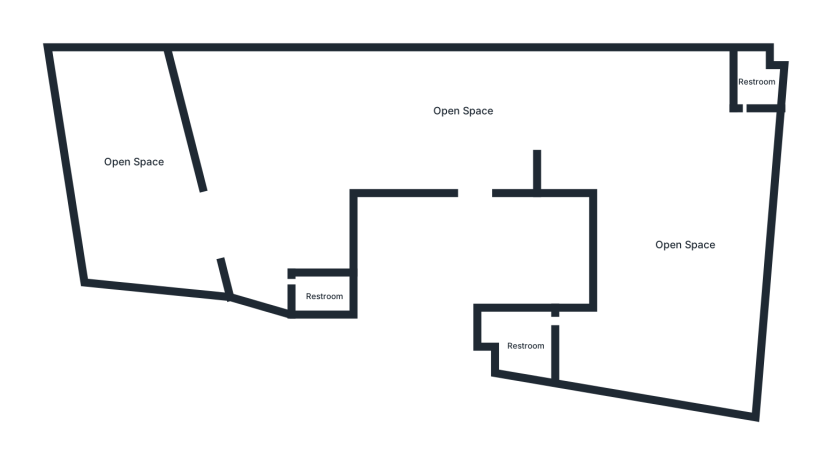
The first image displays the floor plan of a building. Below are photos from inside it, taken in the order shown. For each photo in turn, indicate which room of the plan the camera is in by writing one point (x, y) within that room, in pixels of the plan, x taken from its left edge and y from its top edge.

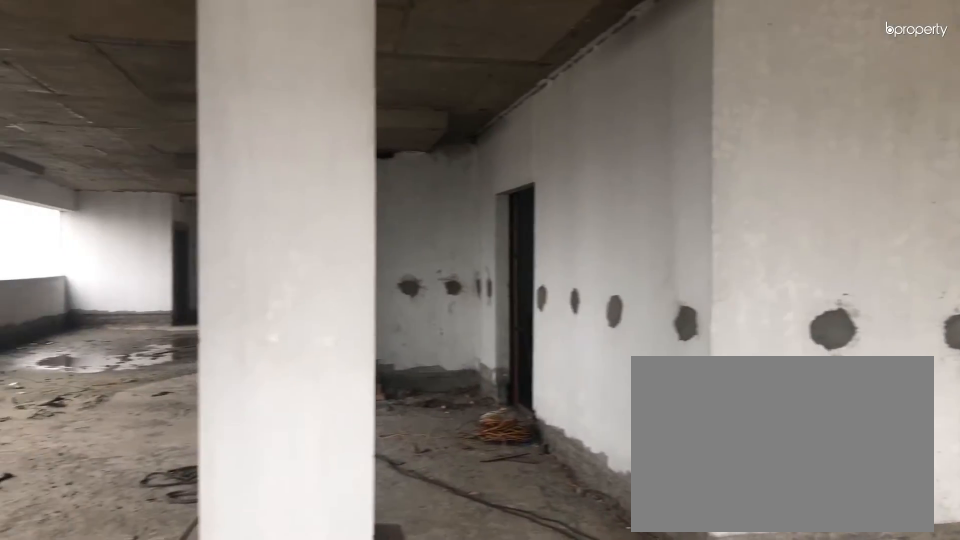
(320, 134)
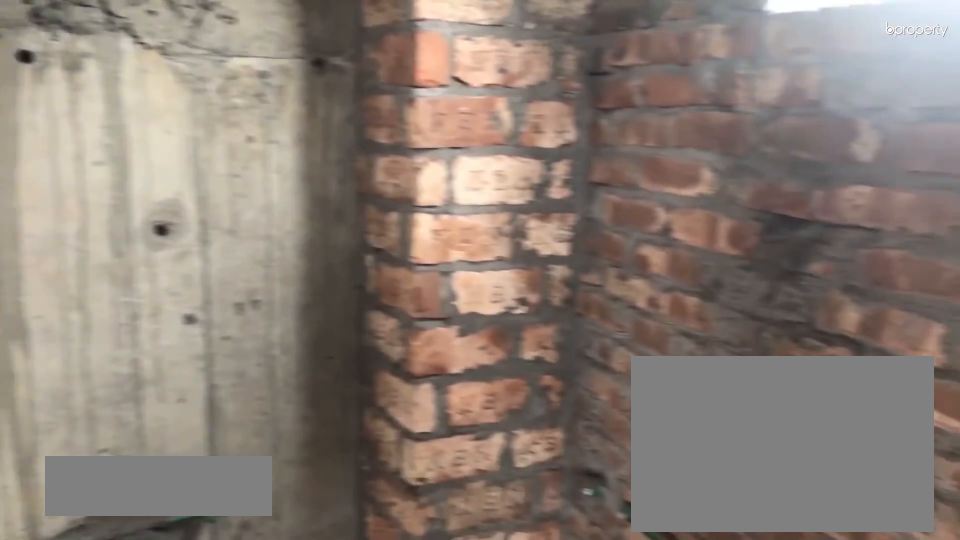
(321, 293)
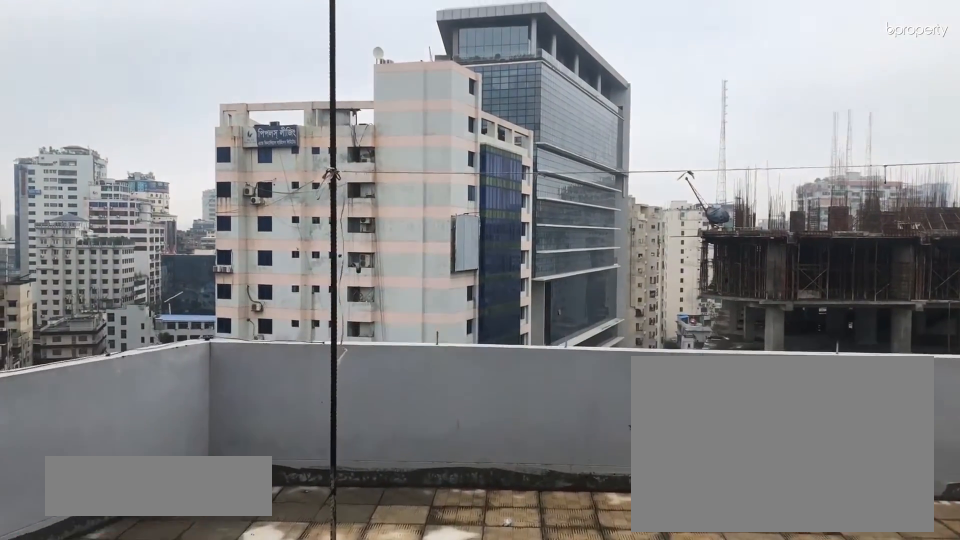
(133, 166)
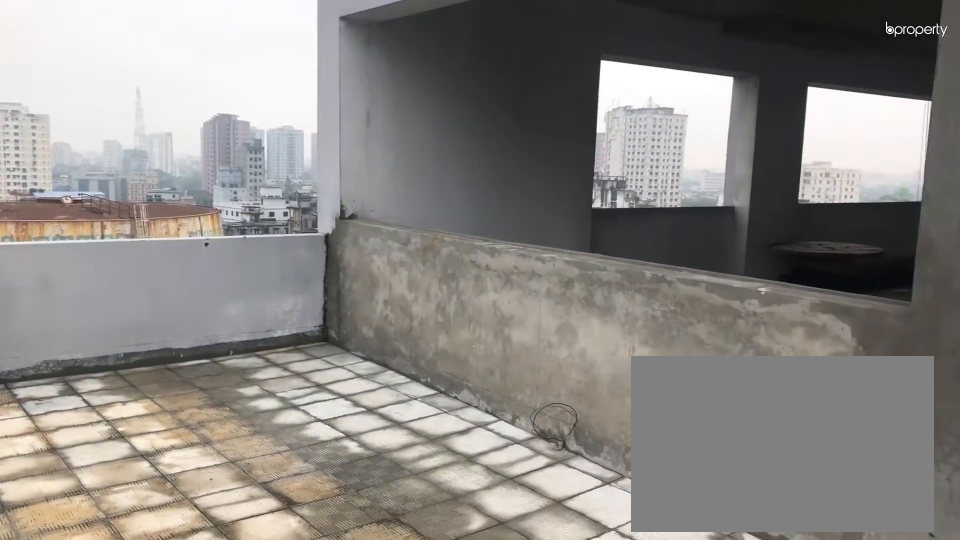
(133, 166)
